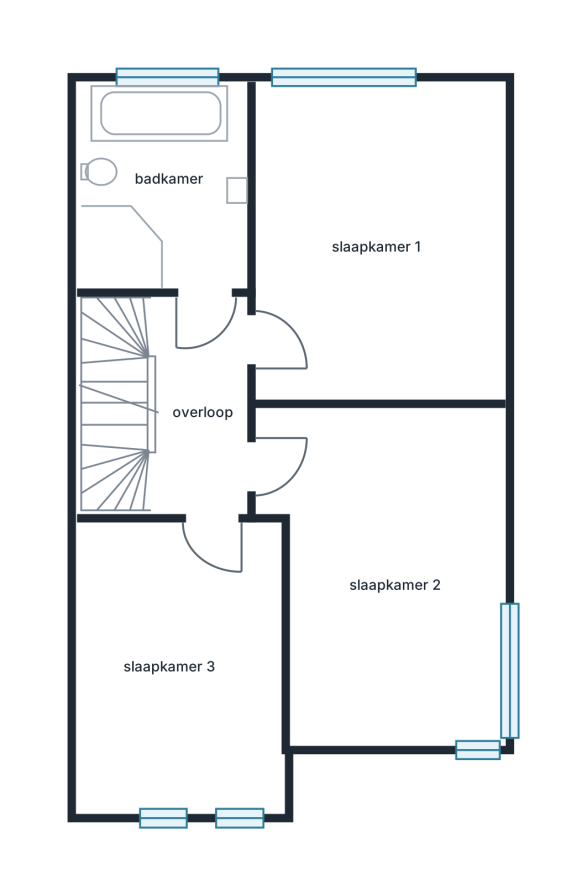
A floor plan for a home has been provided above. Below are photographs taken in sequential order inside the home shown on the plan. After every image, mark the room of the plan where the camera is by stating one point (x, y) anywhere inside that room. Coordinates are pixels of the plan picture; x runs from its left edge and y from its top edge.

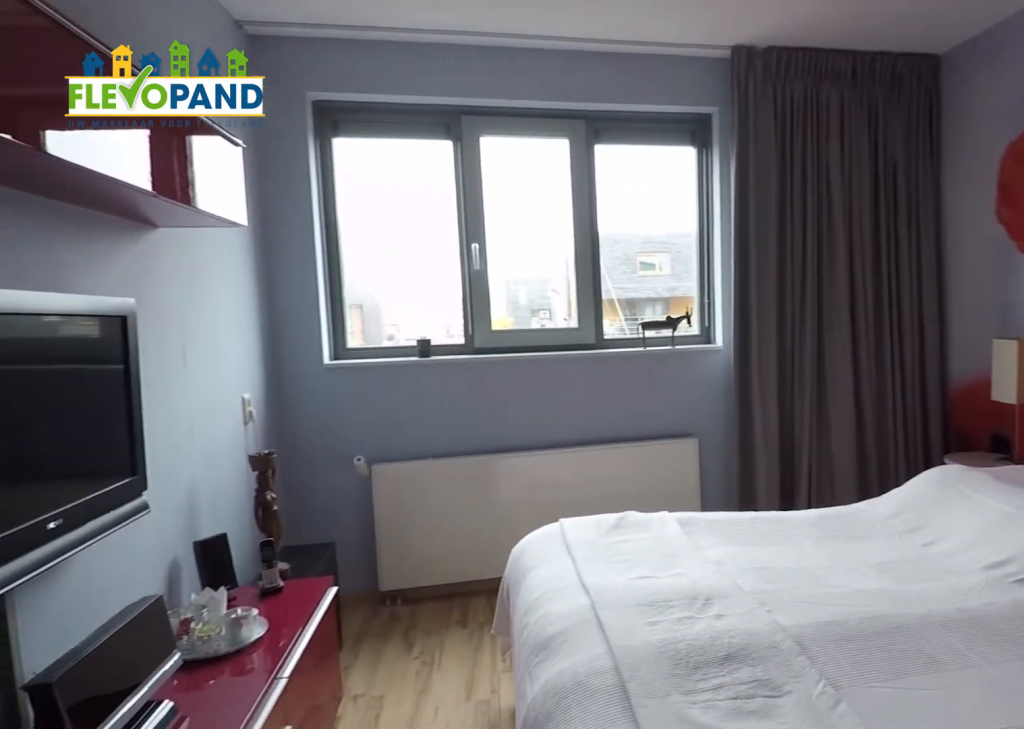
(384, 240)
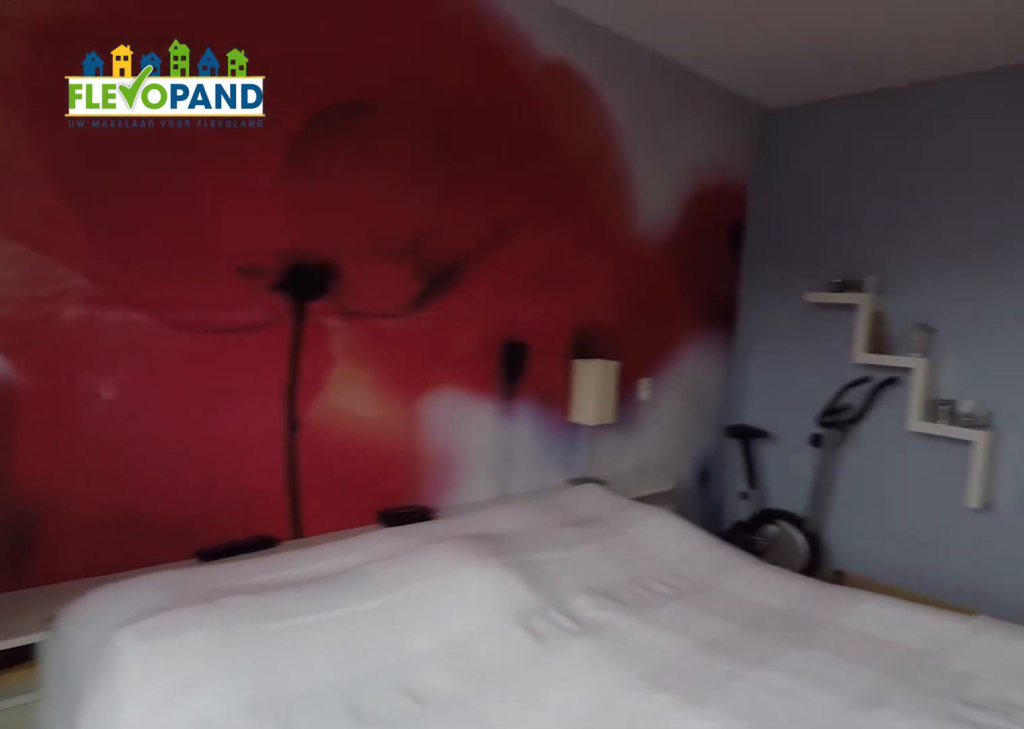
(384, 240)
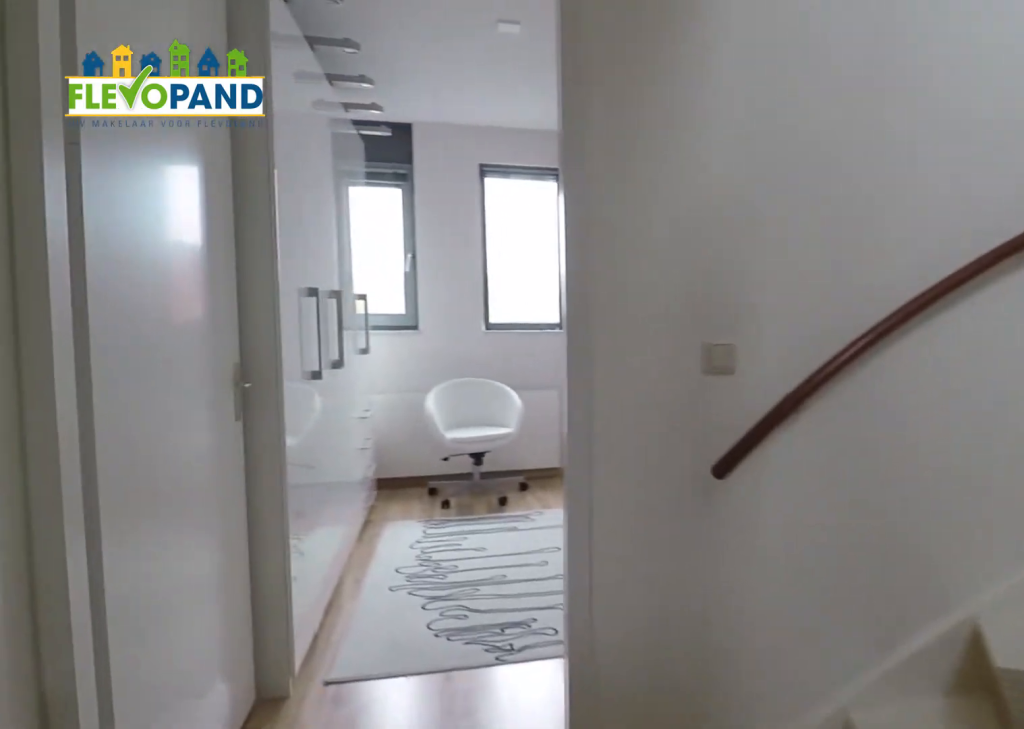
(204, 415)
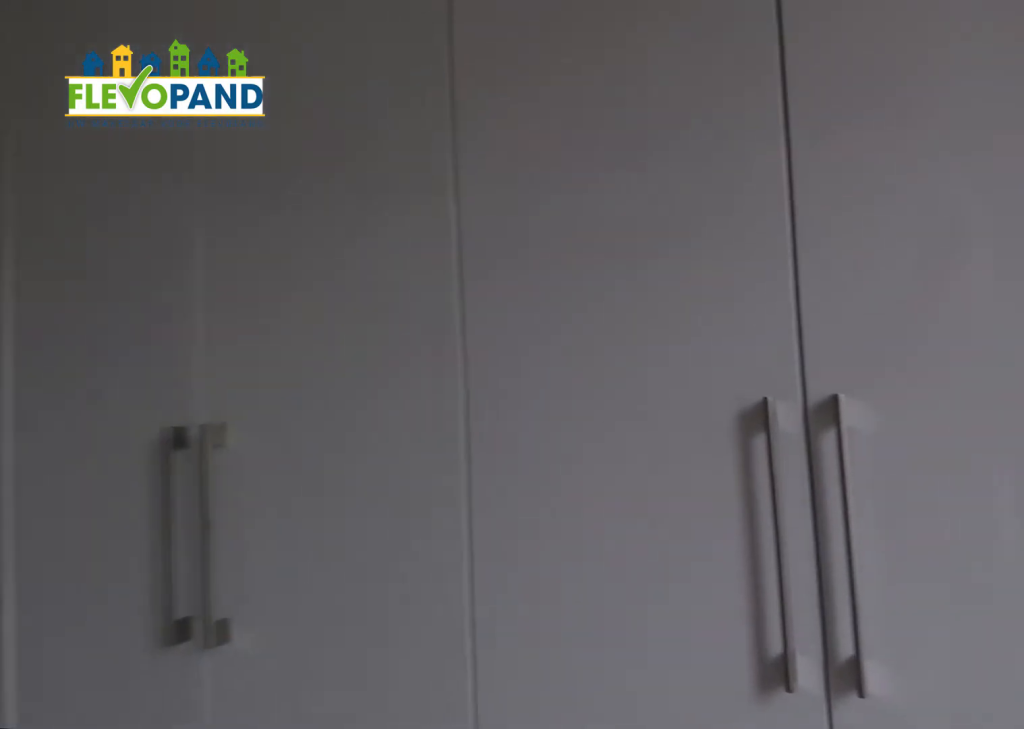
(180, 700)
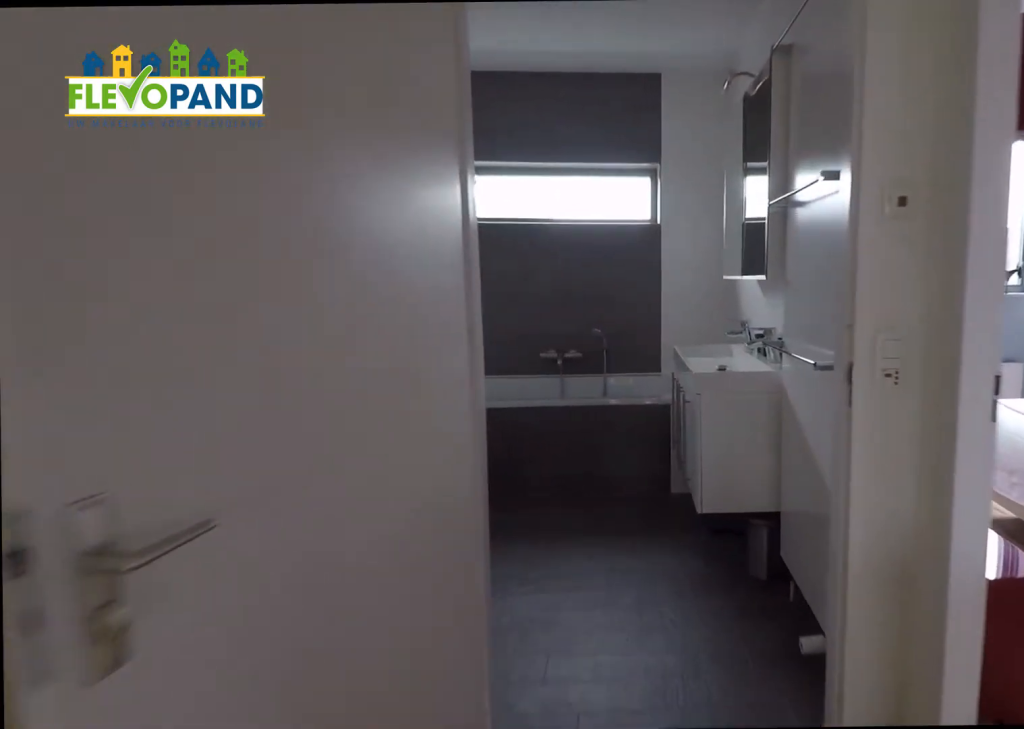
(194, 411)
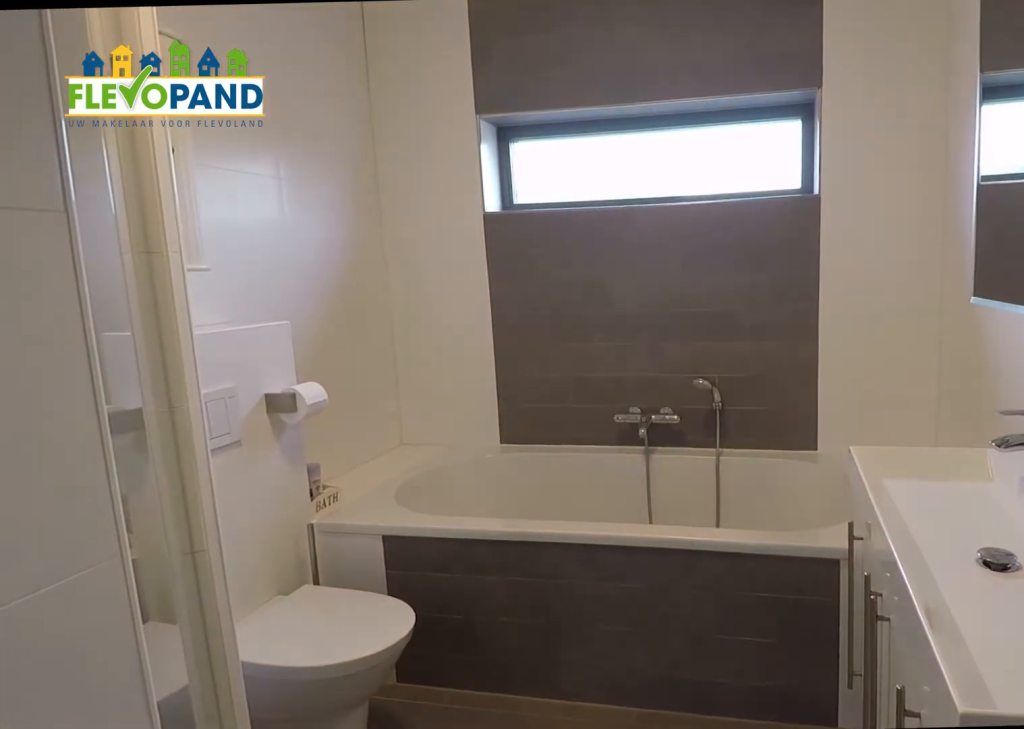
(159, 111)
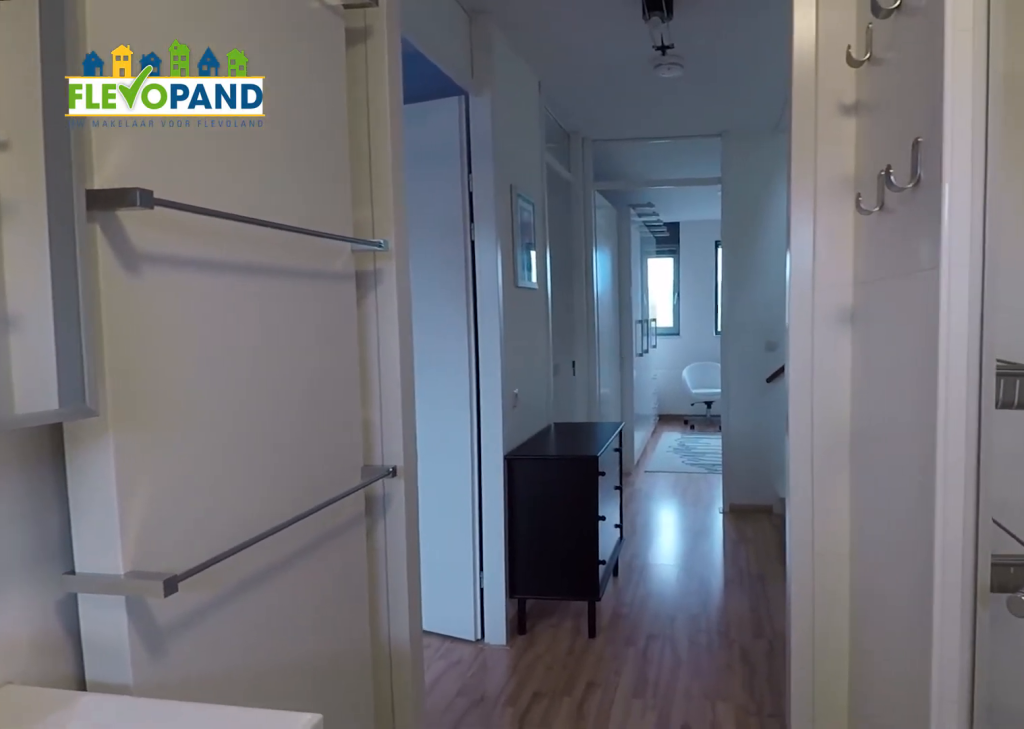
(159, 111)
